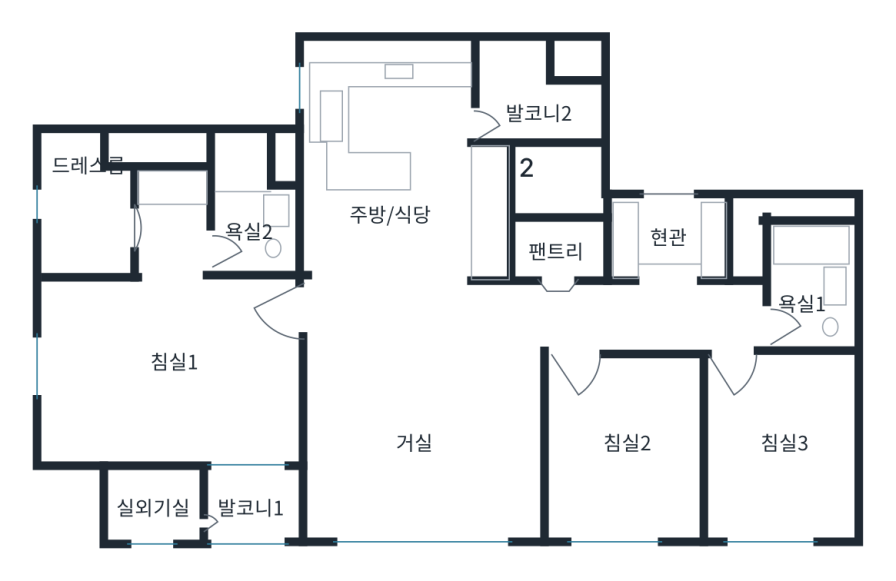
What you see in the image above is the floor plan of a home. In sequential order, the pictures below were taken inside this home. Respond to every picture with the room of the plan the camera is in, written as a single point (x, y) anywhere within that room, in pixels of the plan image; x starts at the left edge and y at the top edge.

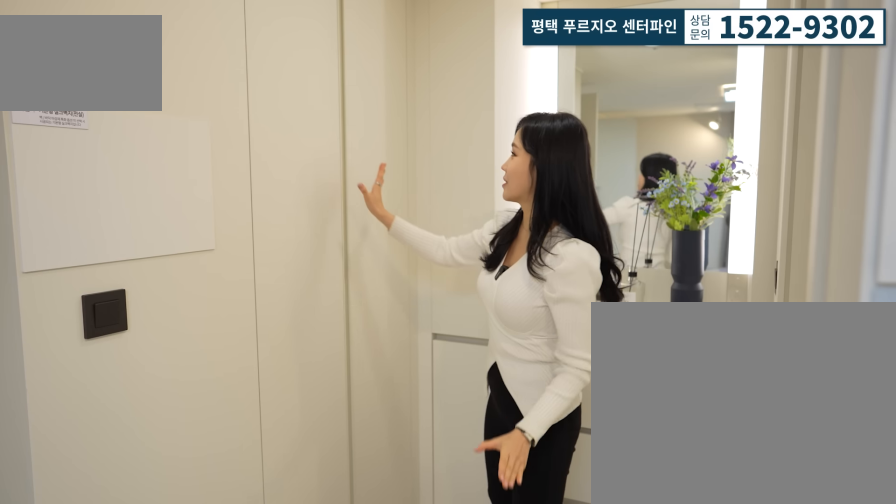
(108, 369)
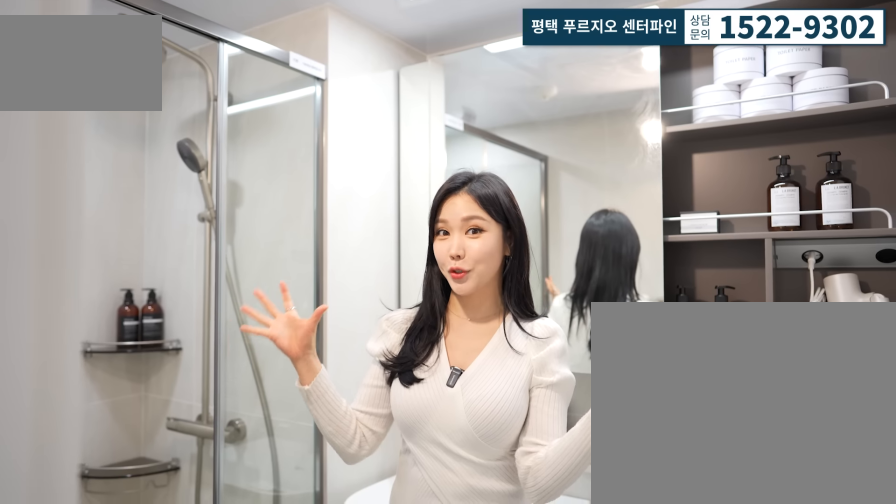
(246, 227)
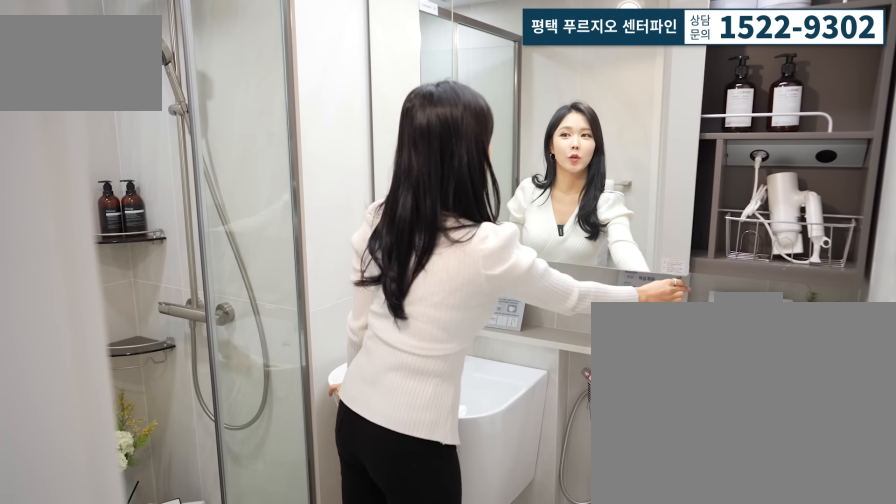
(245, 227)
